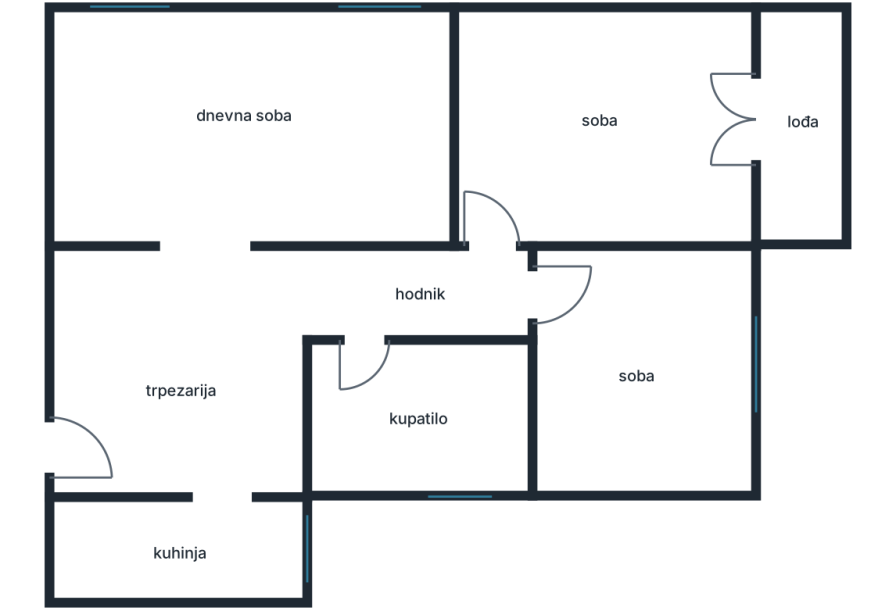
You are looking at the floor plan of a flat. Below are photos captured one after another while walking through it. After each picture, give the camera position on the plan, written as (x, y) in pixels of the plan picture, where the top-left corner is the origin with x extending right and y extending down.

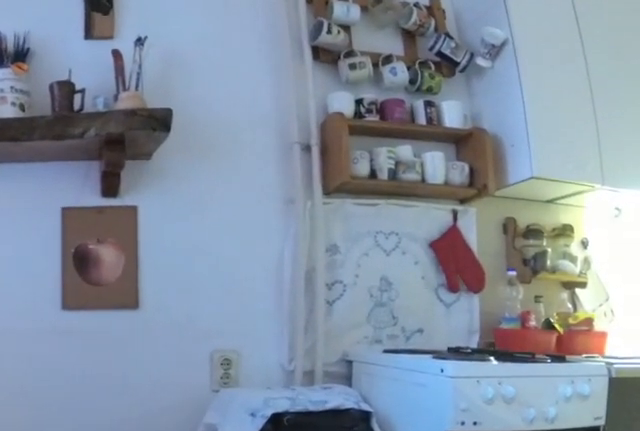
(225, 482)
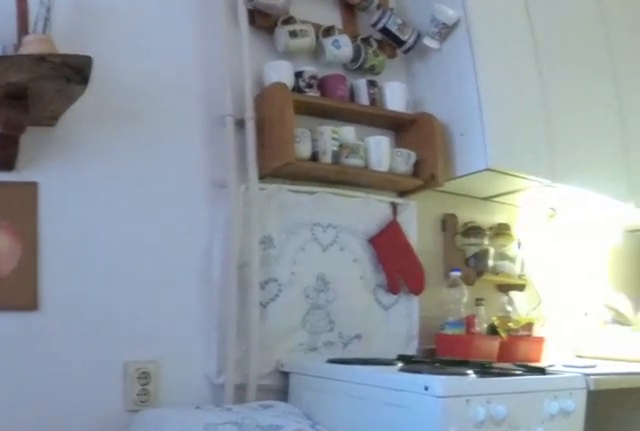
(225, 508)
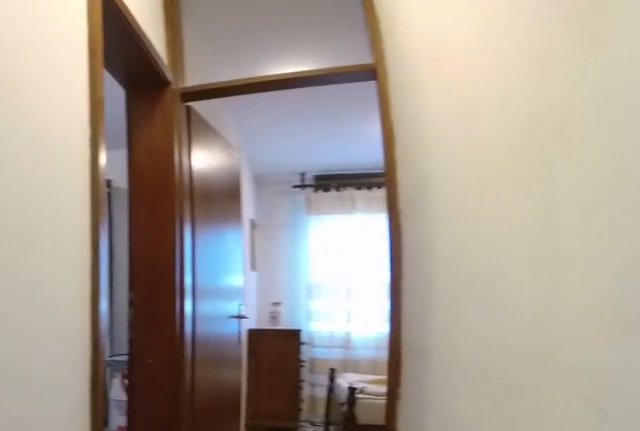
(354, 303)
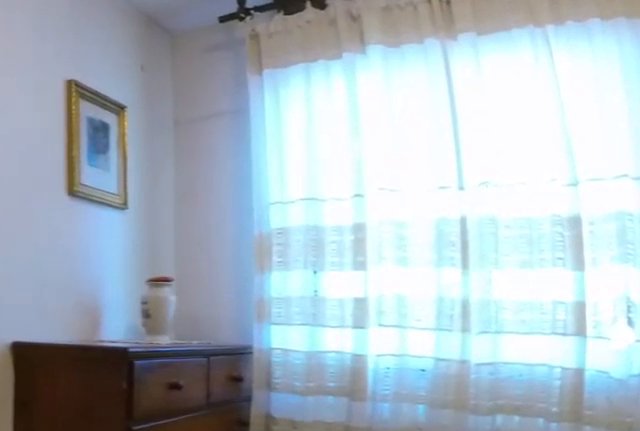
(559, 436)
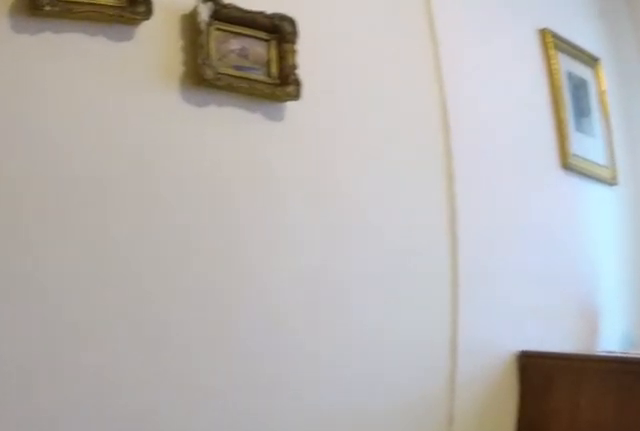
(573, 429)
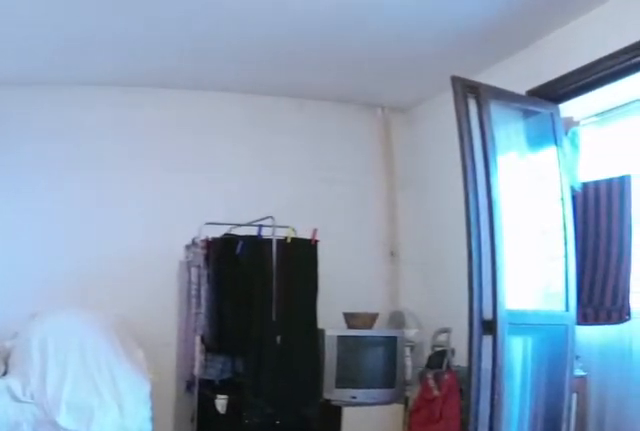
(504, 280)
